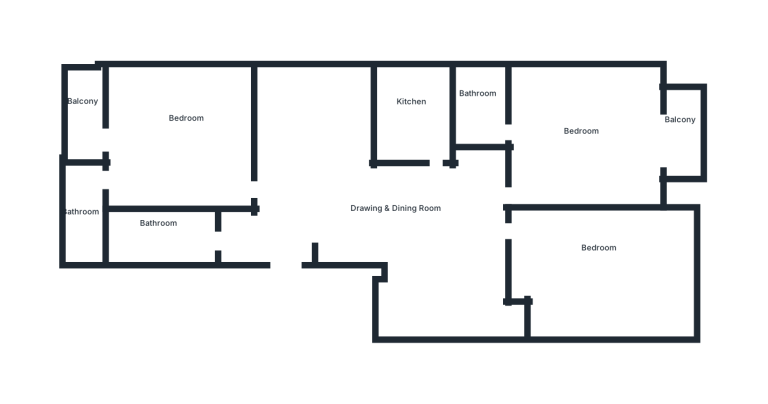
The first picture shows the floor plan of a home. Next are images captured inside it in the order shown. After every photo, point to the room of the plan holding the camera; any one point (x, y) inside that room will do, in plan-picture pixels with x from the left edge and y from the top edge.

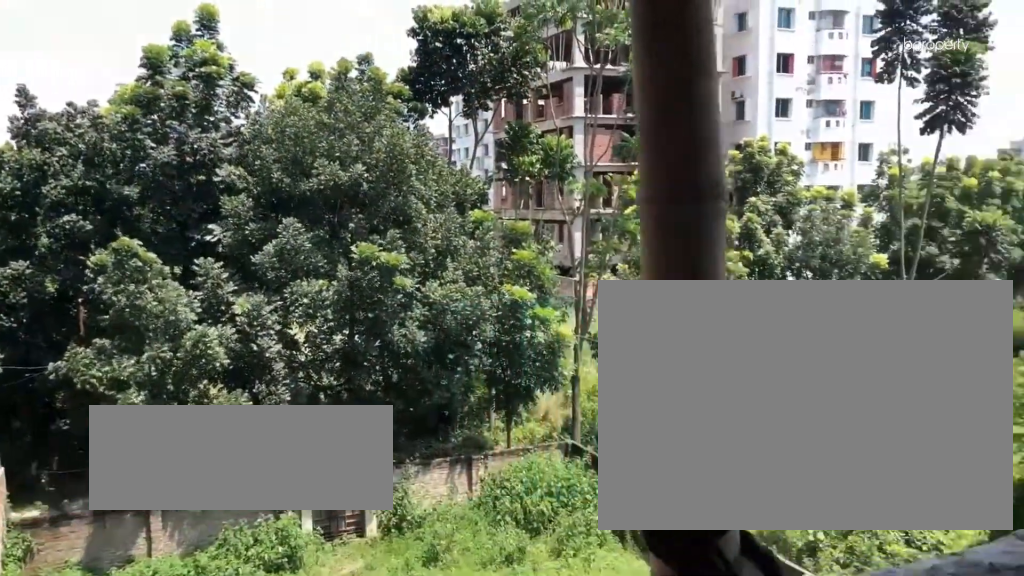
(92, 113)
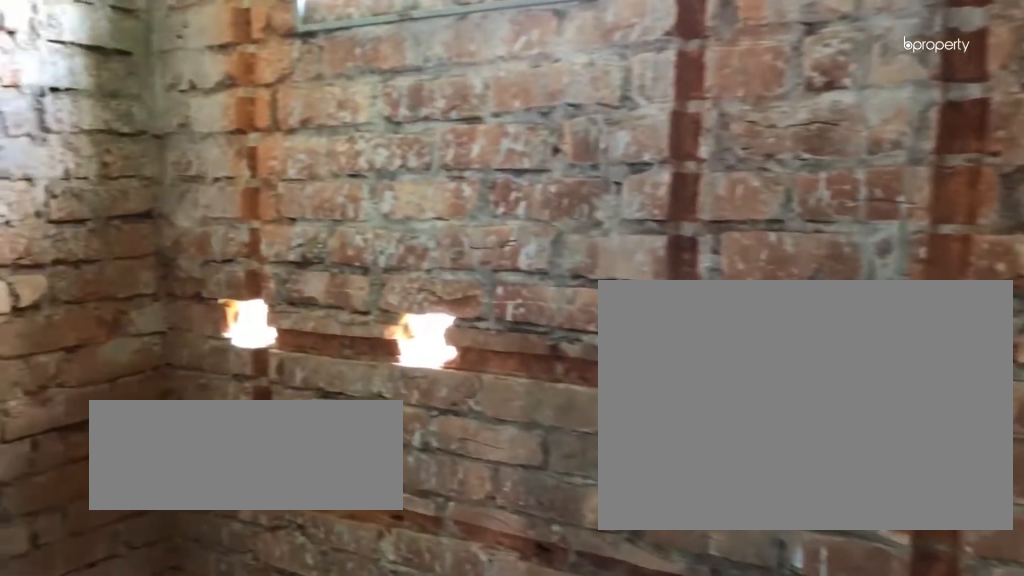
(84, 208)
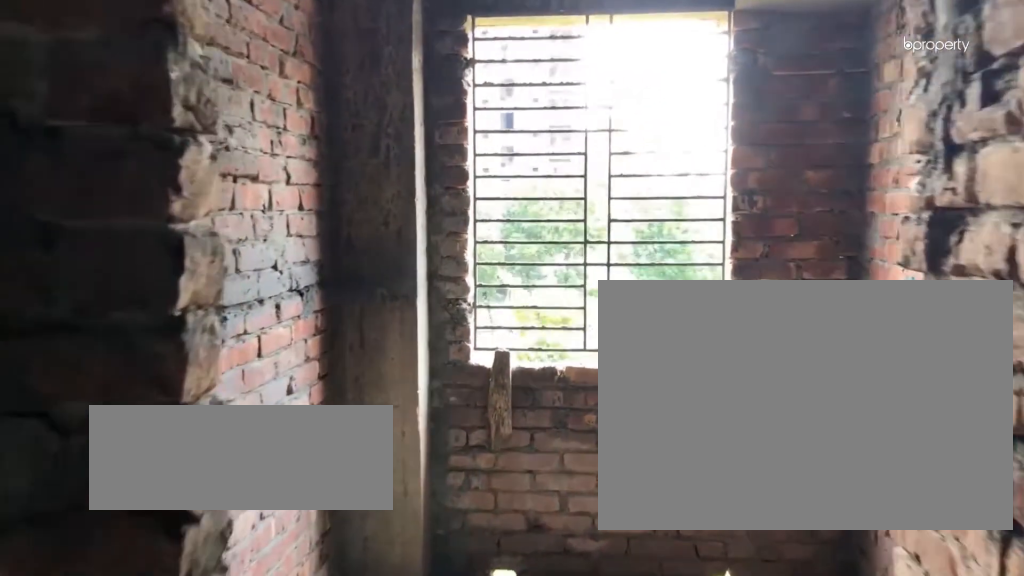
(417, 109)
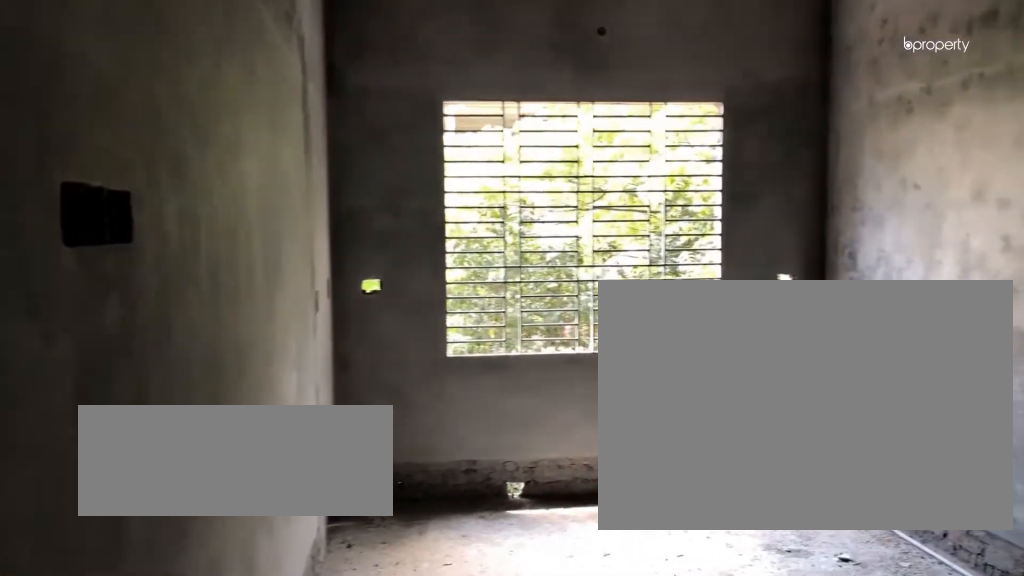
(592, 249)
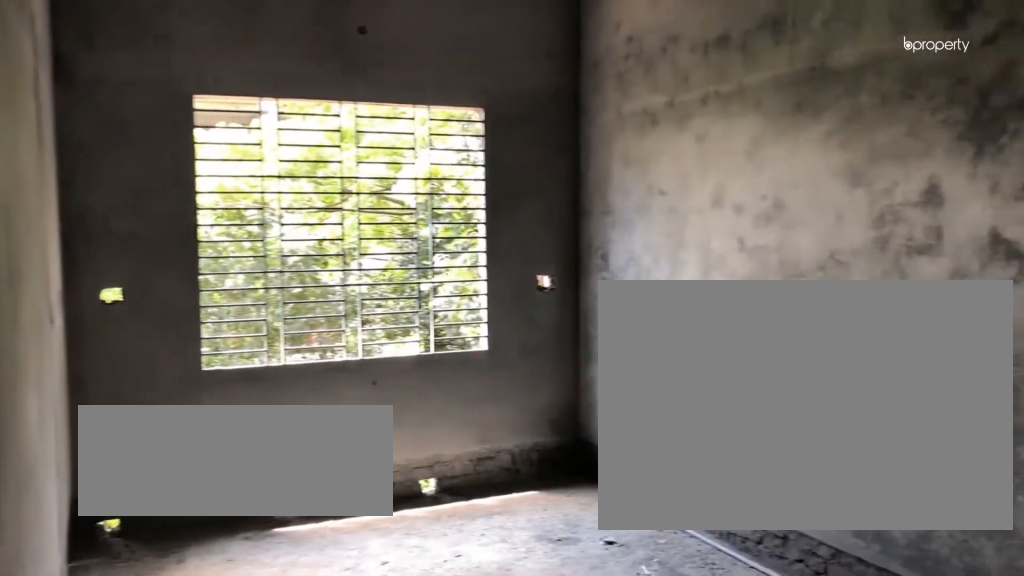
(592, 249)
